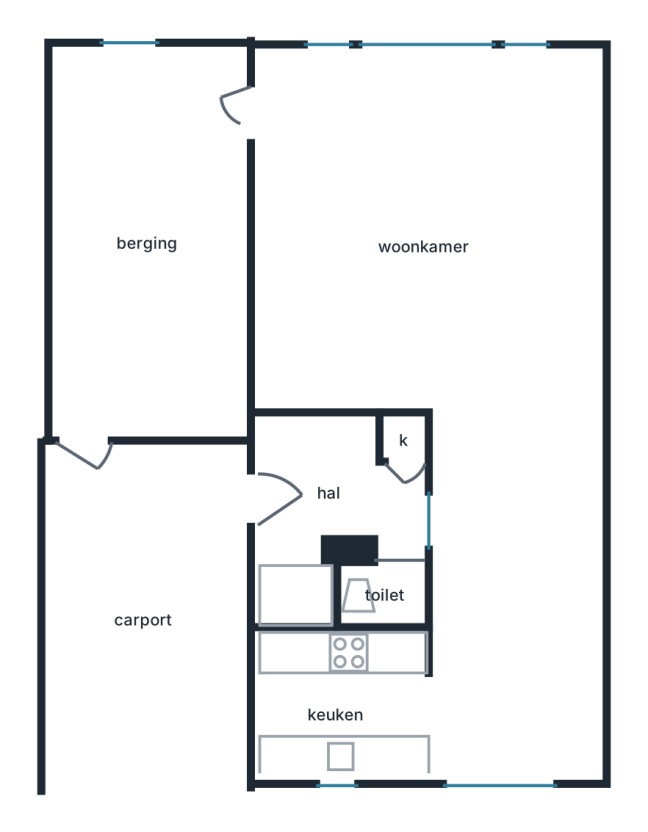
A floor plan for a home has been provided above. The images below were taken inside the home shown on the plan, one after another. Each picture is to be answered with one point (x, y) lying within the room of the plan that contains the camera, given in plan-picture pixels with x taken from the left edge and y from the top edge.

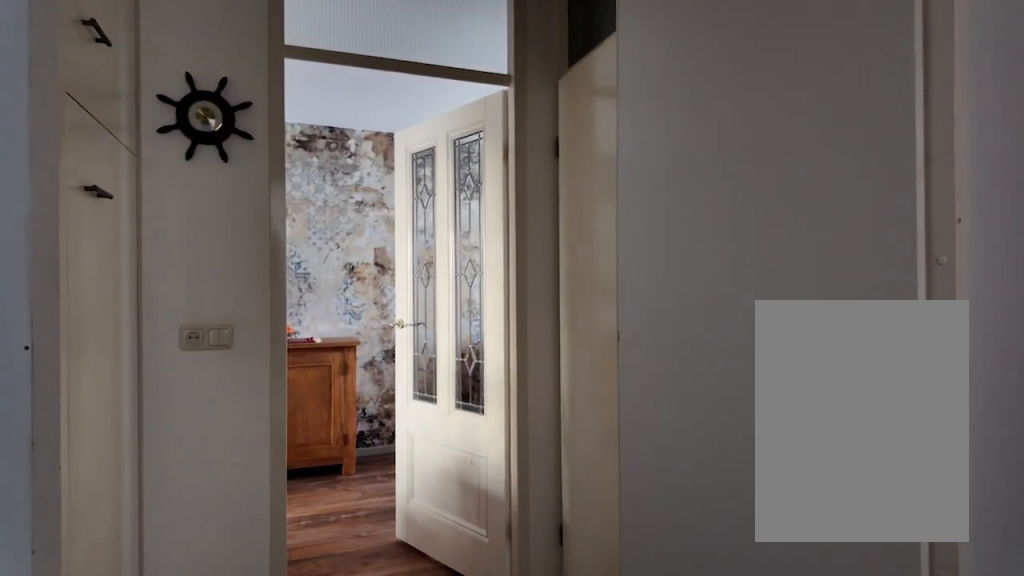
(336, 491)
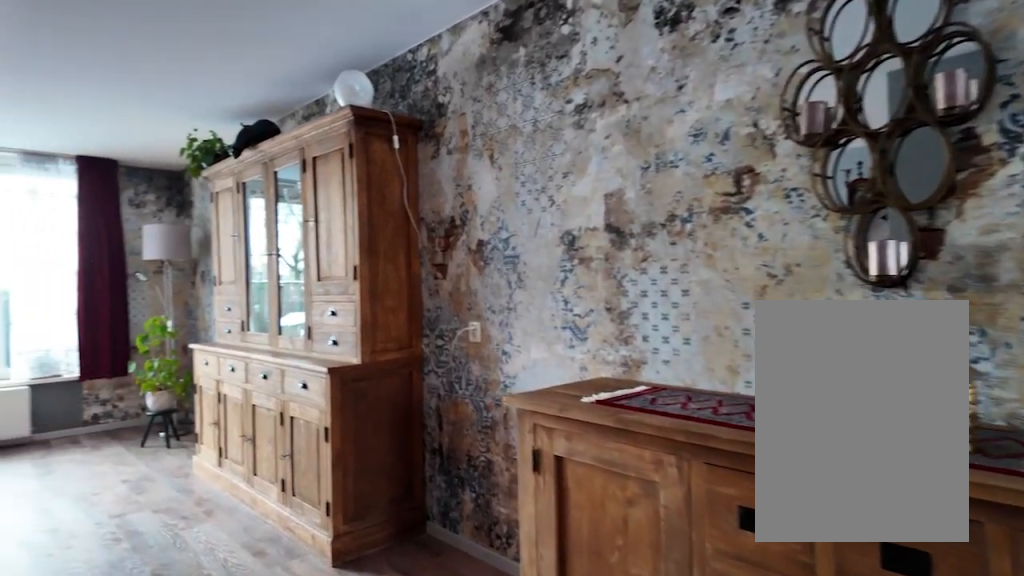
(429, 285)
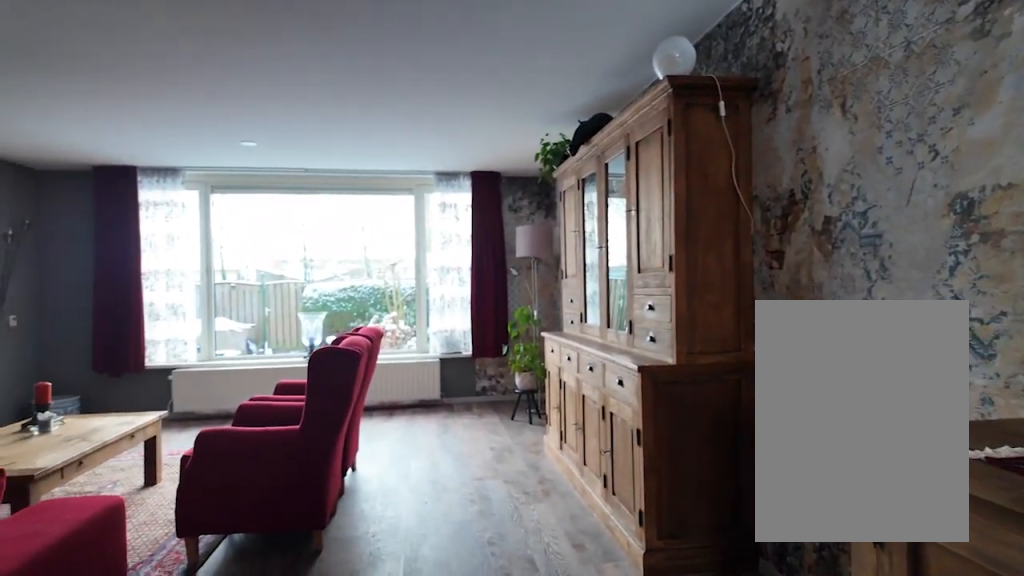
(429, 285)
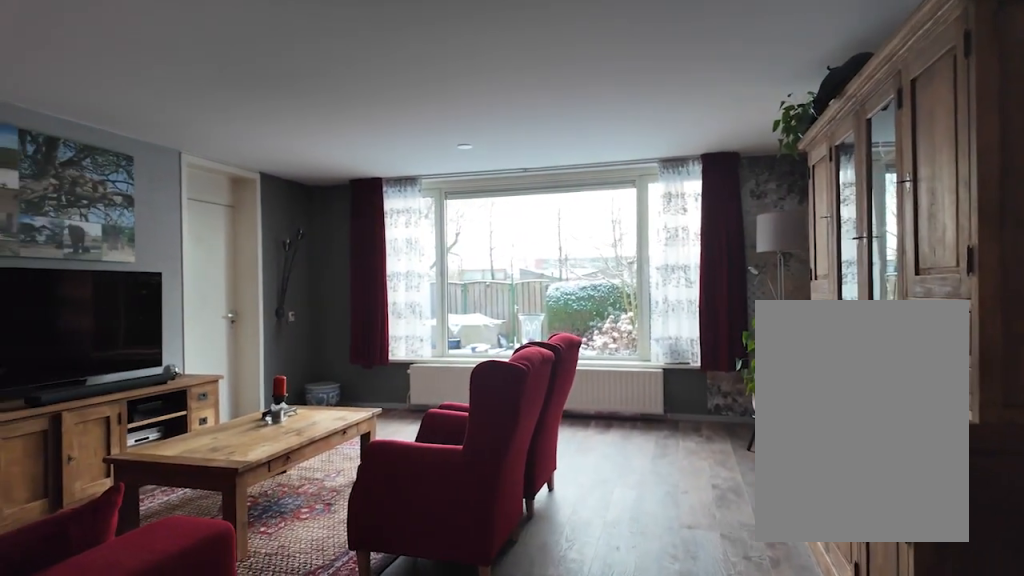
(429, 285)
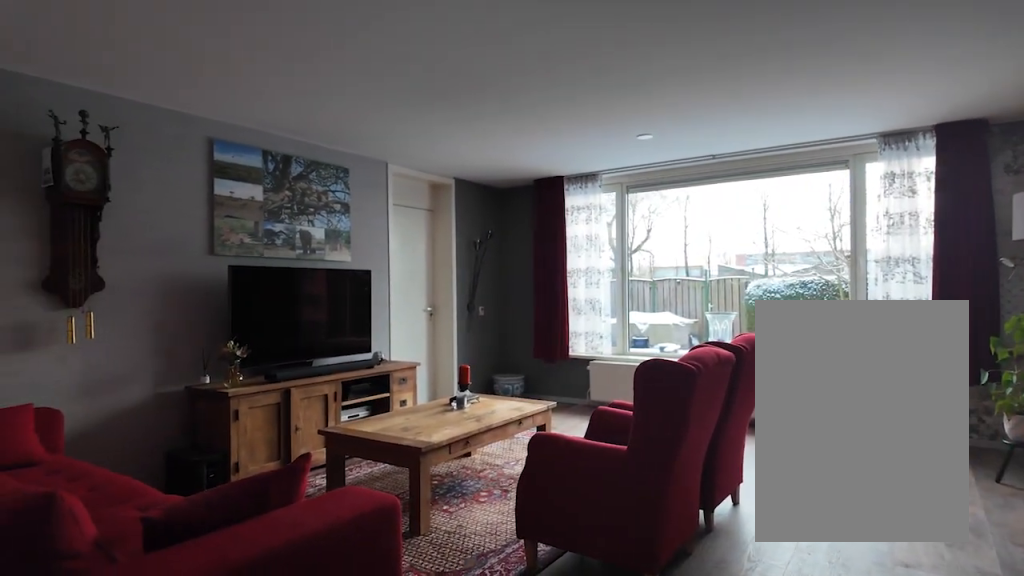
(429, 285)
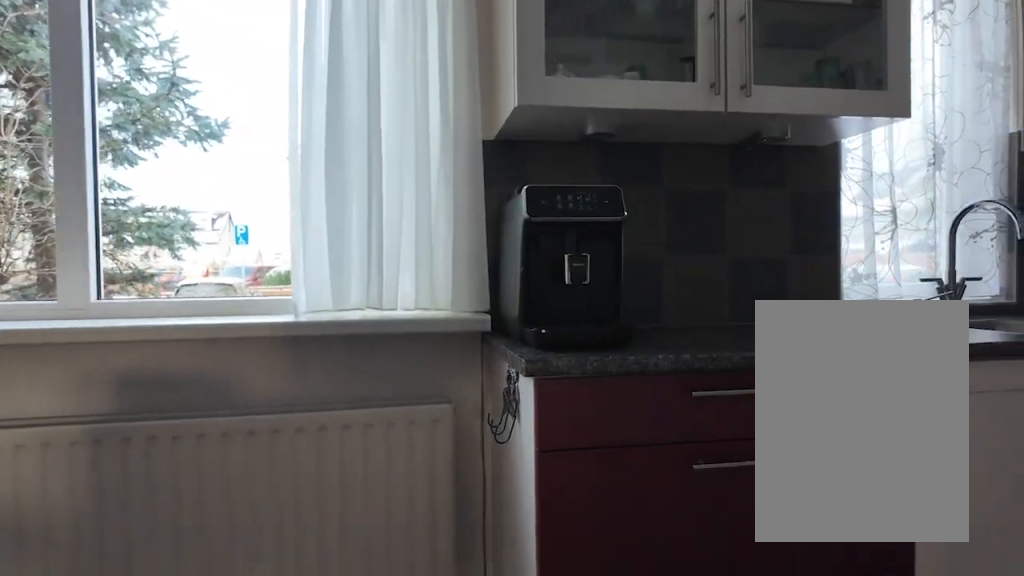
(480, 662)
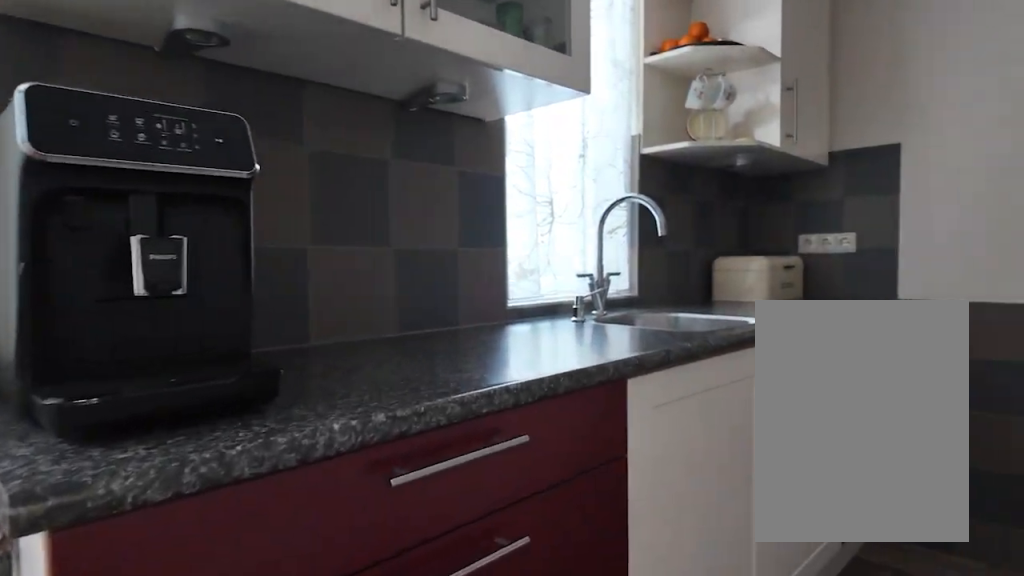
(480, 662)
